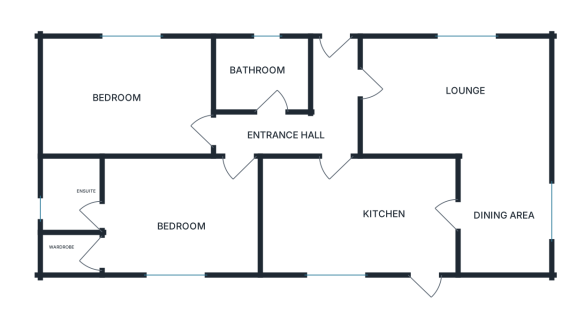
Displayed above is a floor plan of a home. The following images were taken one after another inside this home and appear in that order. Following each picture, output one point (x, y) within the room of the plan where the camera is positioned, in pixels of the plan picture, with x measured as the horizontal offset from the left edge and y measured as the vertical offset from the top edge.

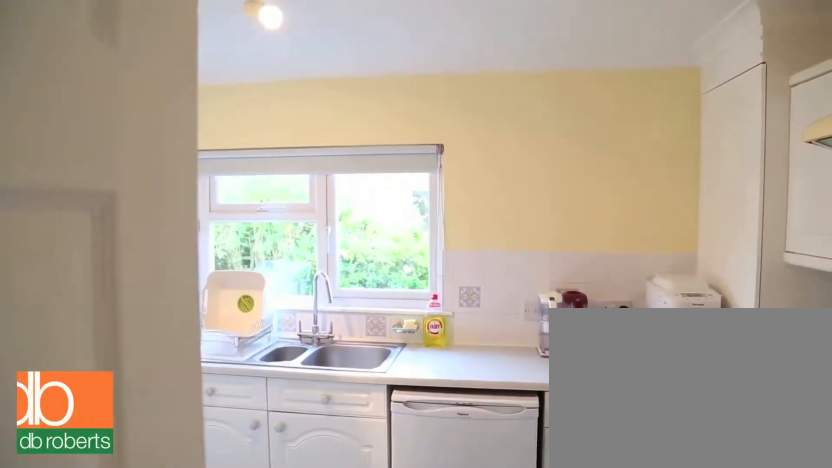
(362, 223)
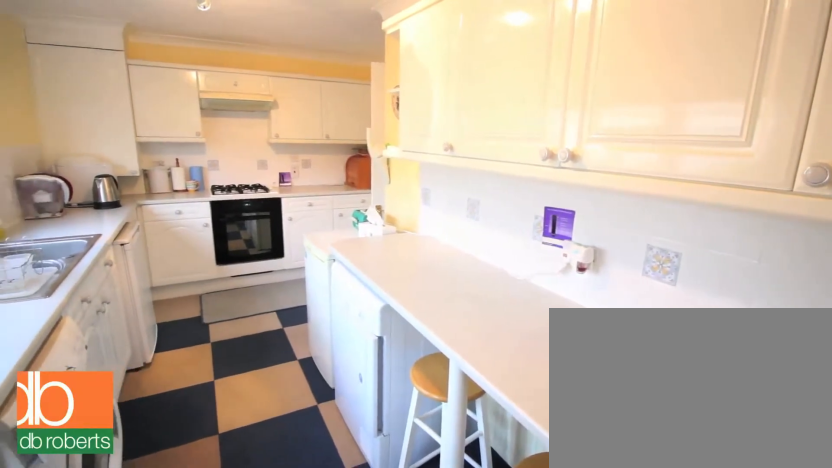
(359, 219)
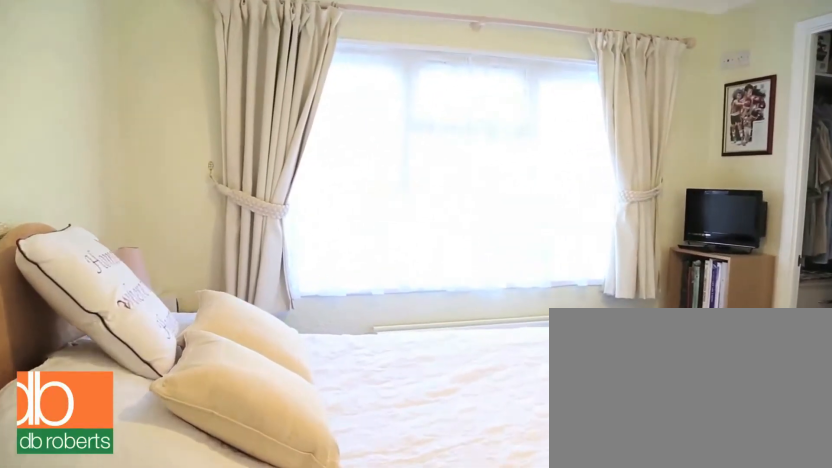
(171, 219)
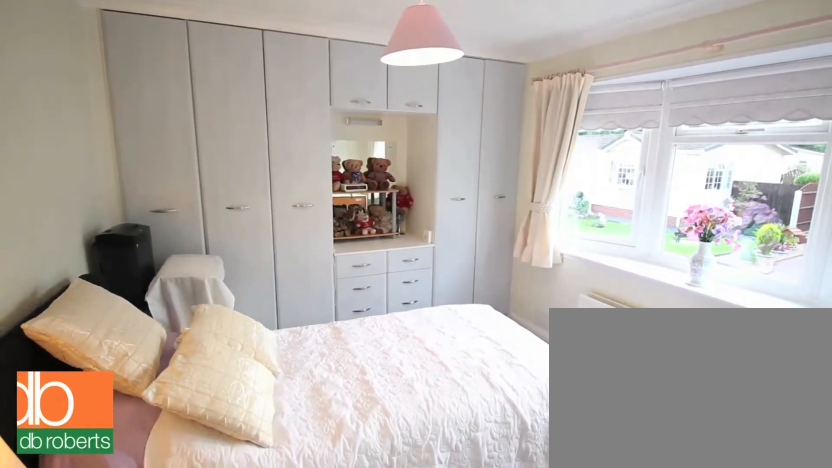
(125, 96)
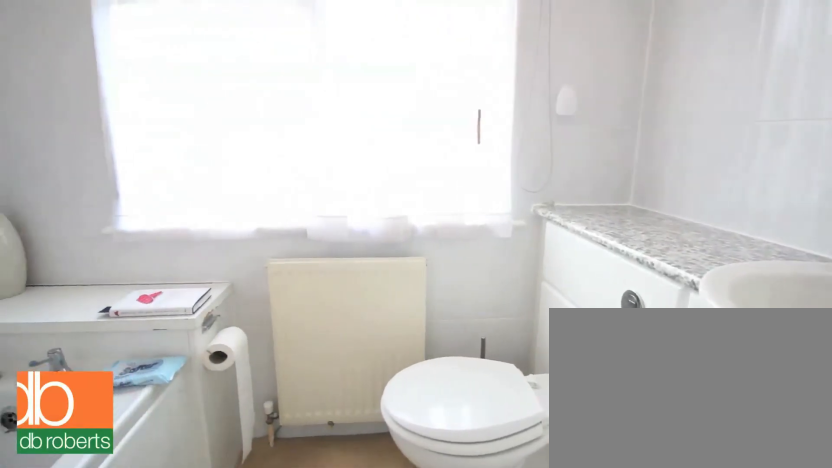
(261, 72)
